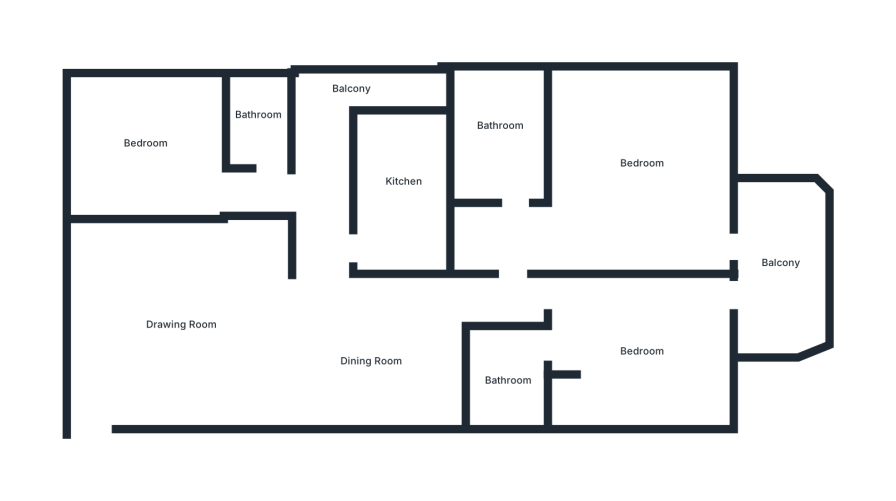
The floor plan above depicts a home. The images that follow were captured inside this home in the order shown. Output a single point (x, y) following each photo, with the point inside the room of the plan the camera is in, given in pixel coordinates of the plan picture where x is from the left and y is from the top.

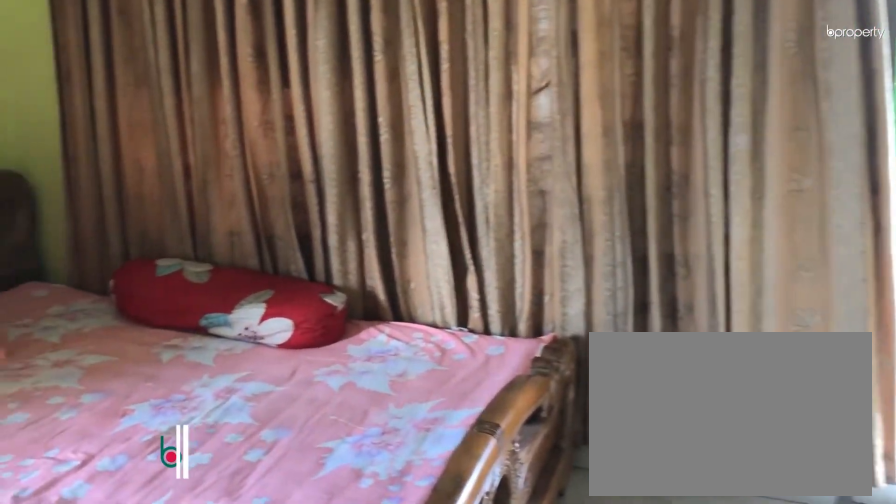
(637, 161)
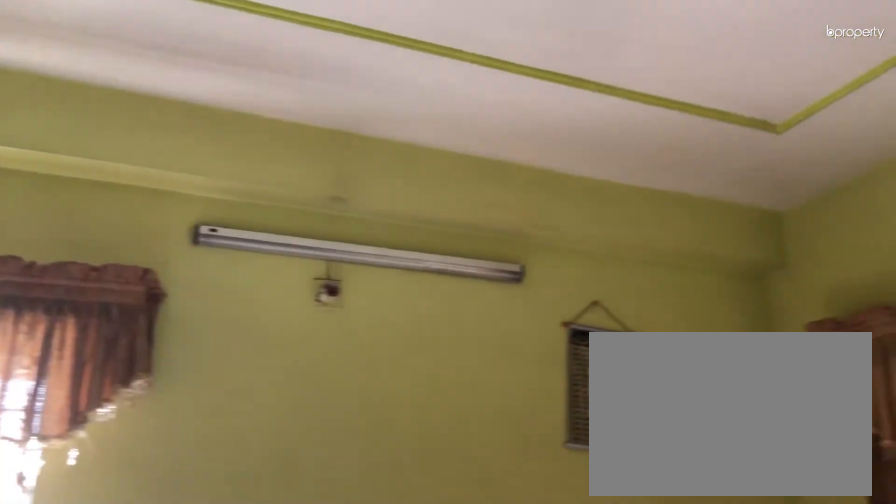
(637, 161)
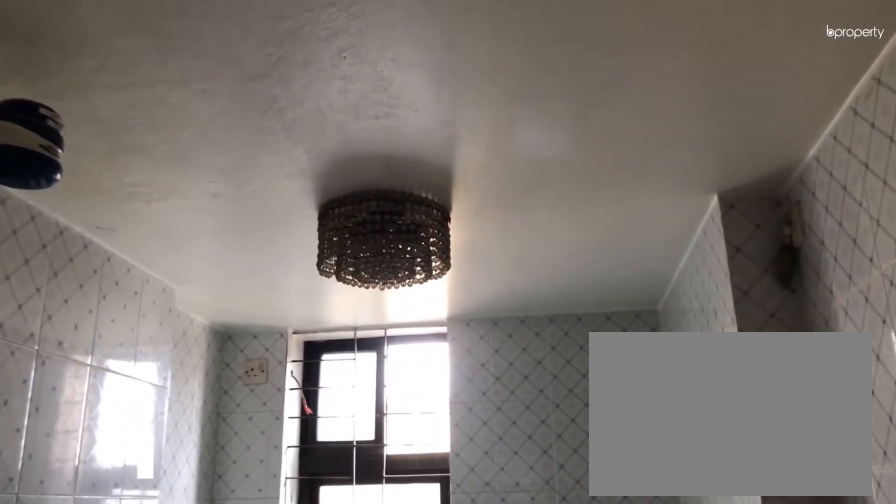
(492, 137)
